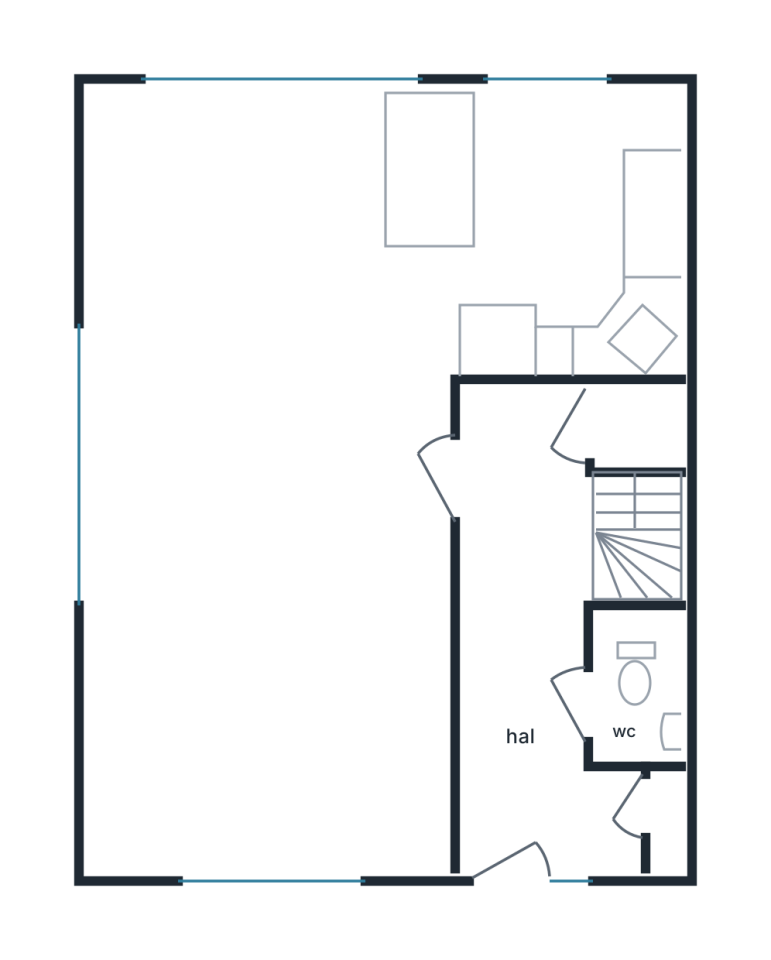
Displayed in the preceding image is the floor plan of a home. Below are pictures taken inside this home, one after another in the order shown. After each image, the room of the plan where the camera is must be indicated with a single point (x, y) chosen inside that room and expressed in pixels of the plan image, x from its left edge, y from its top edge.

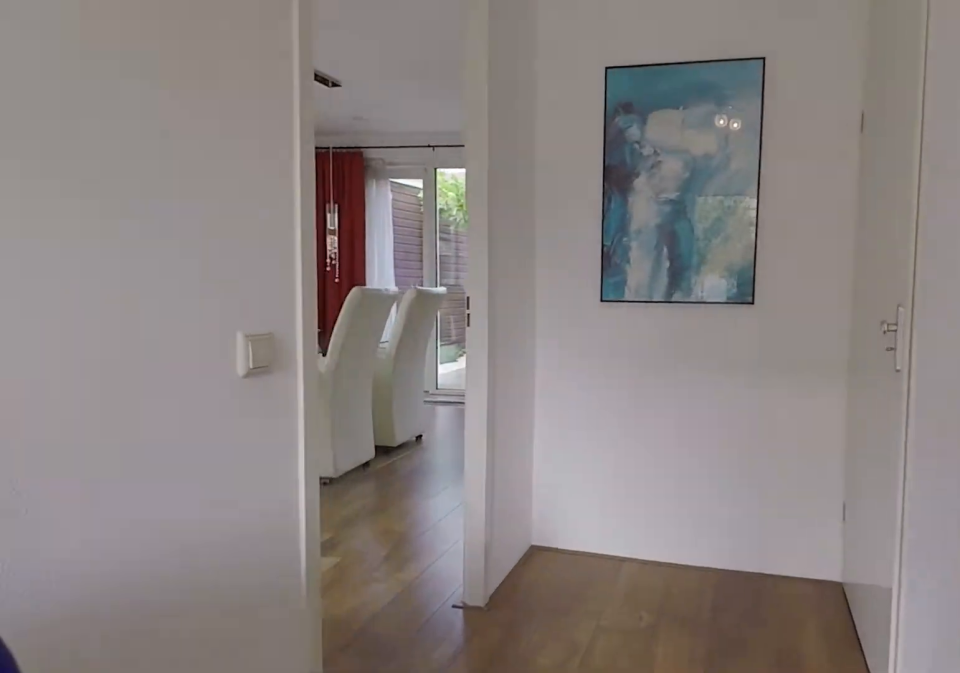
(530, 647)
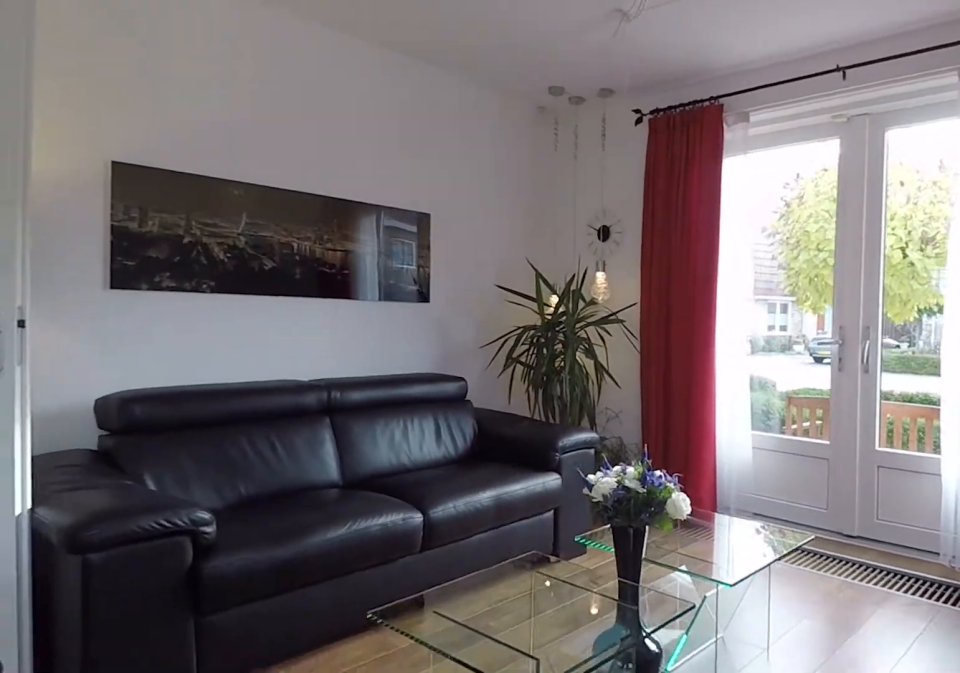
(269, 675)
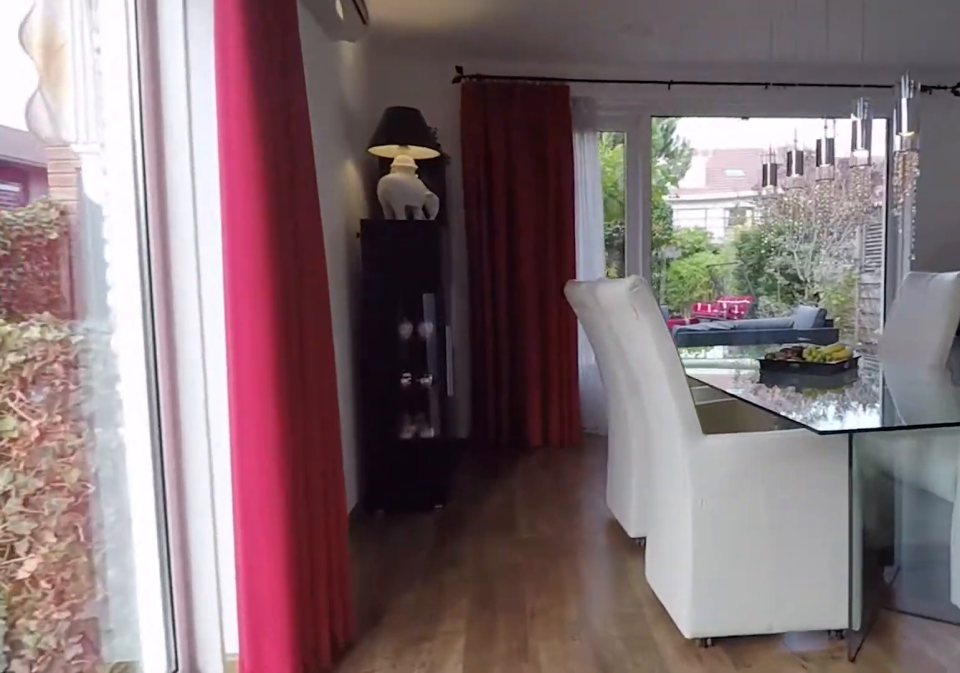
(269, 675)
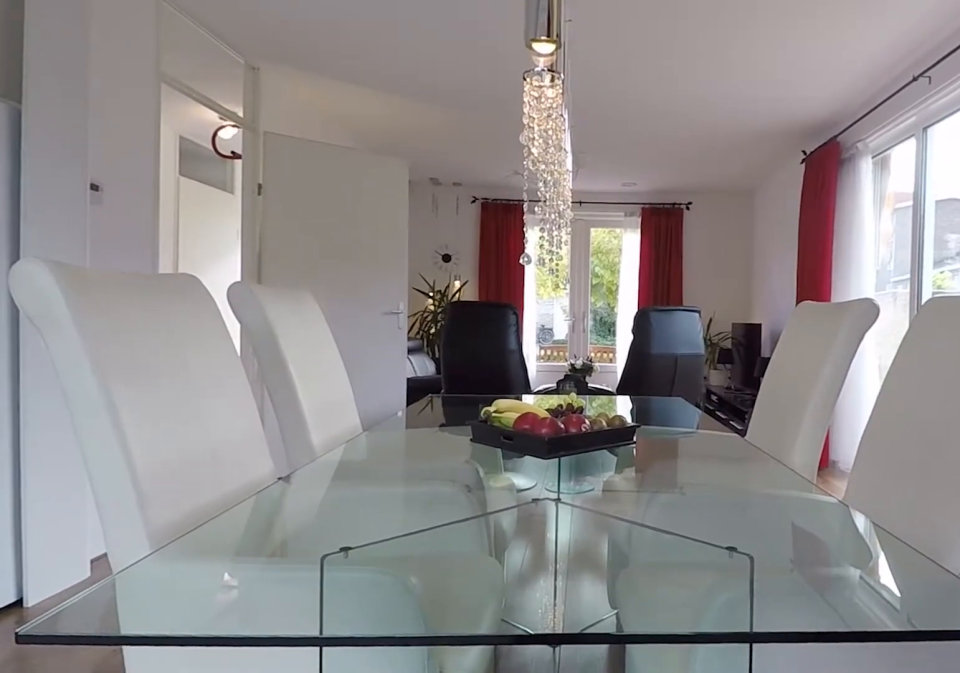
(339, 673)
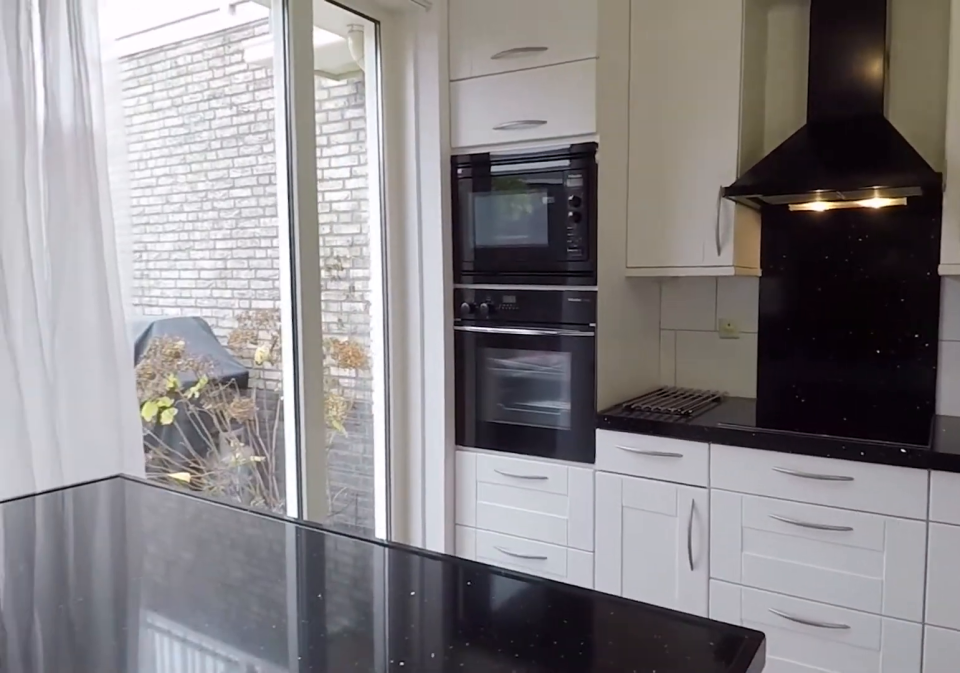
(596, 300)
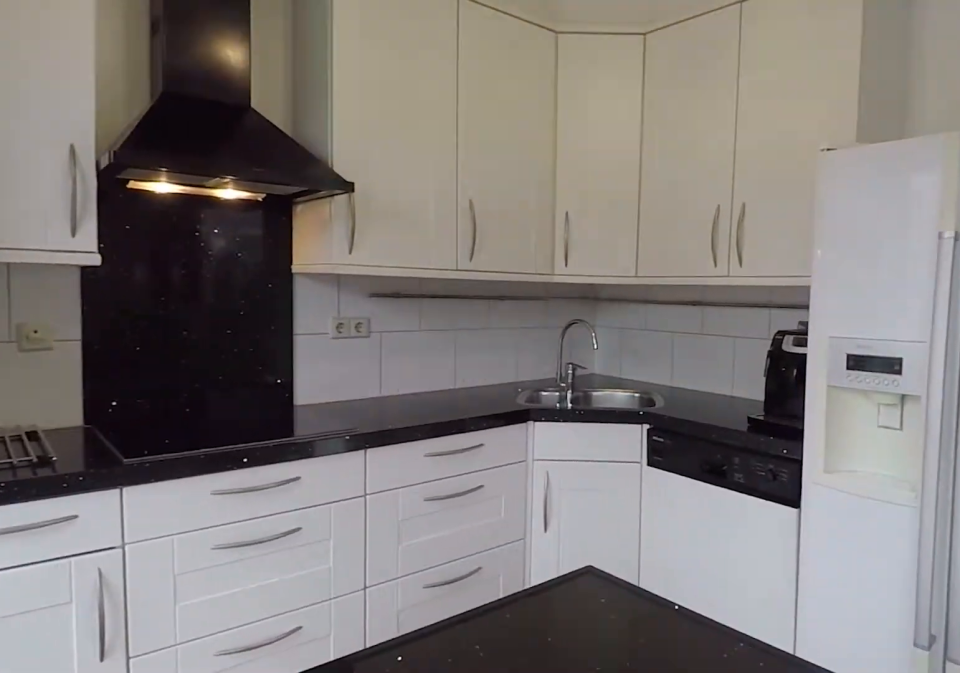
(596, 300)
